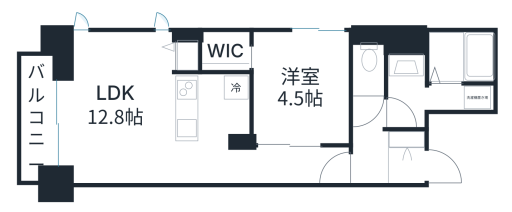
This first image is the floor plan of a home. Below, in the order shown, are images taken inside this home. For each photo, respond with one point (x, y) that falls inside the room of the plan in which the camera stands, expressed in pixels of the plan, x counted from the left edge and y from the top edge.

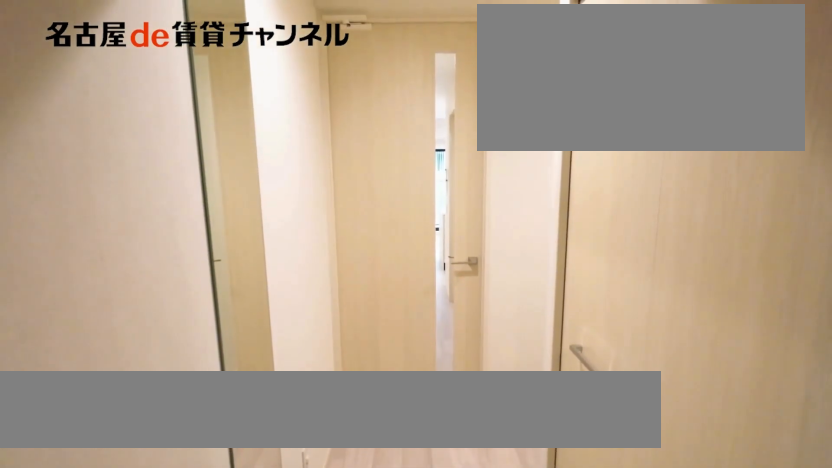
(407, 137)
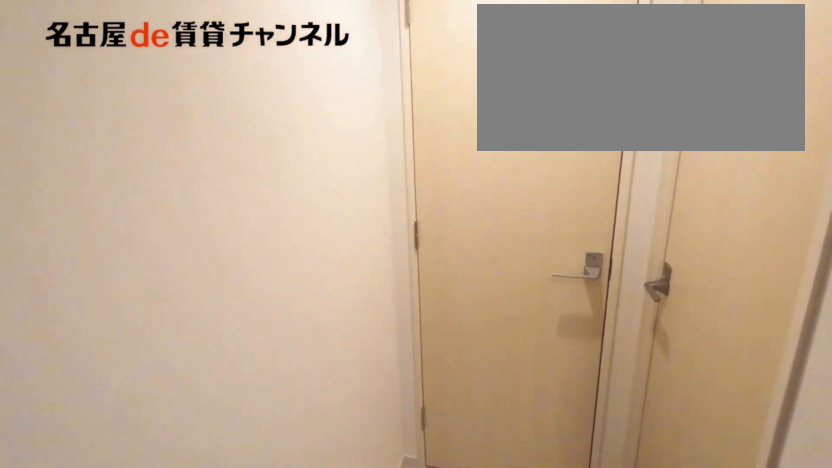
(407, 137)
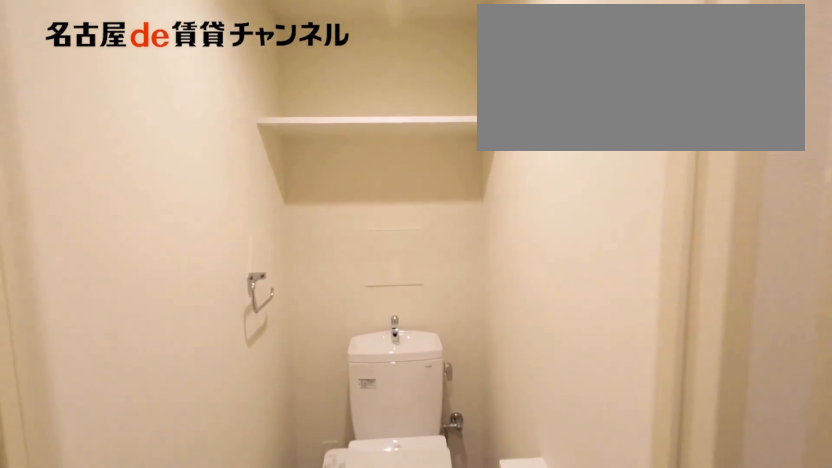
(369, 62)
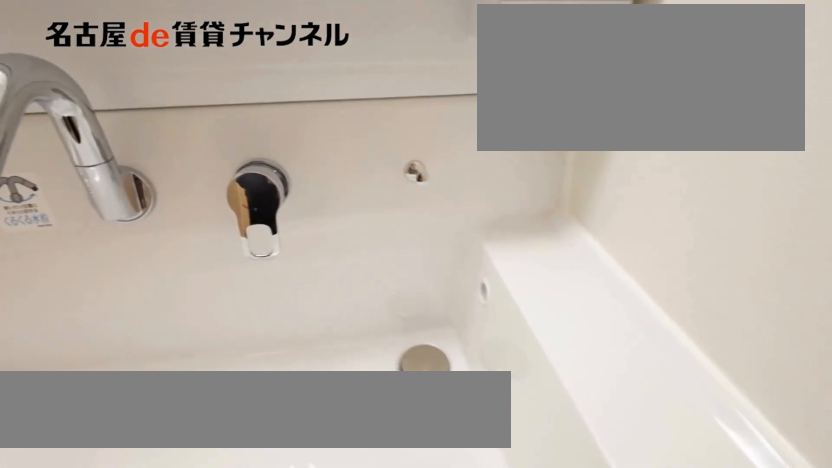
(436, 98)
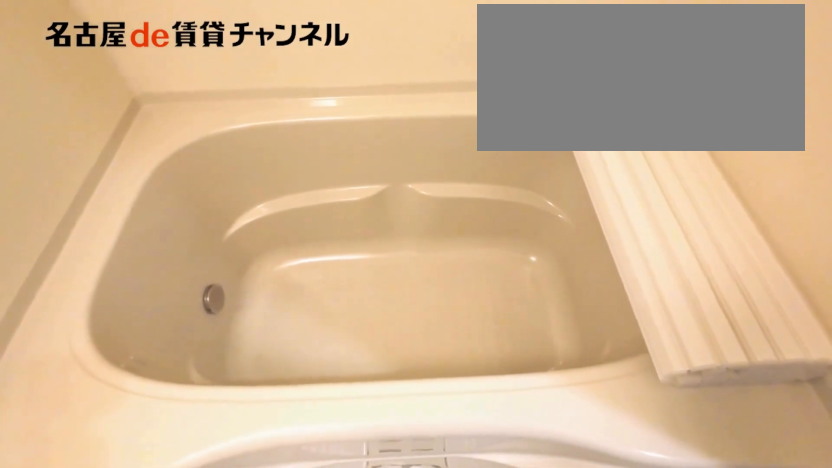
(435, 75)
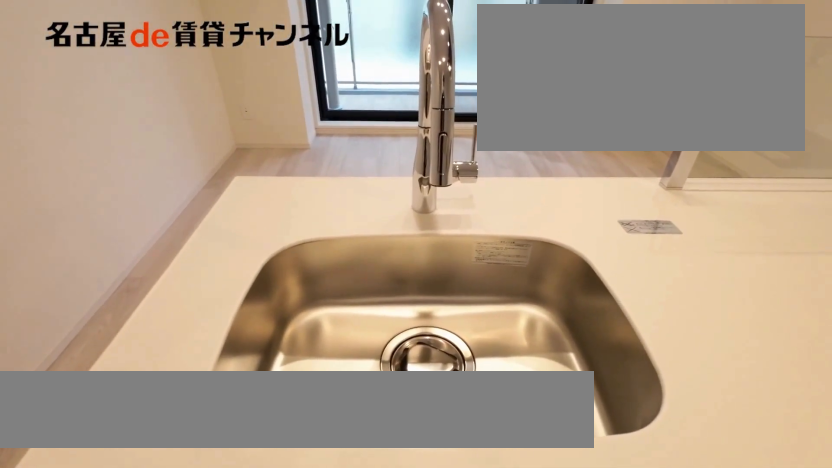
(213, 109)
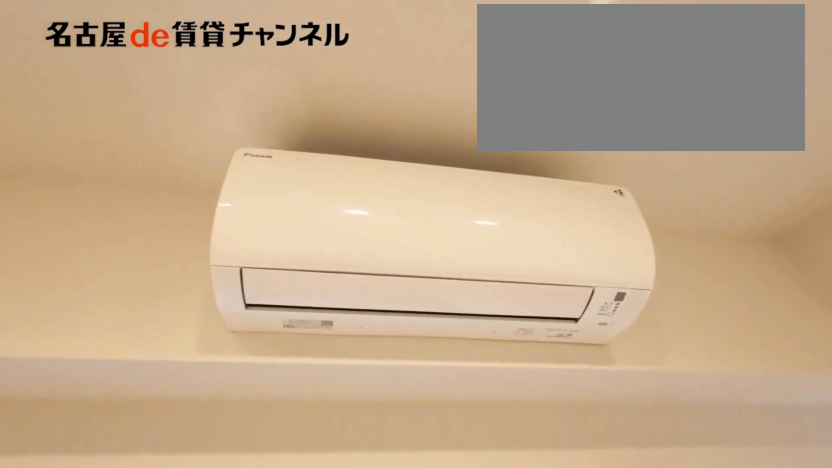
(115, 107)
